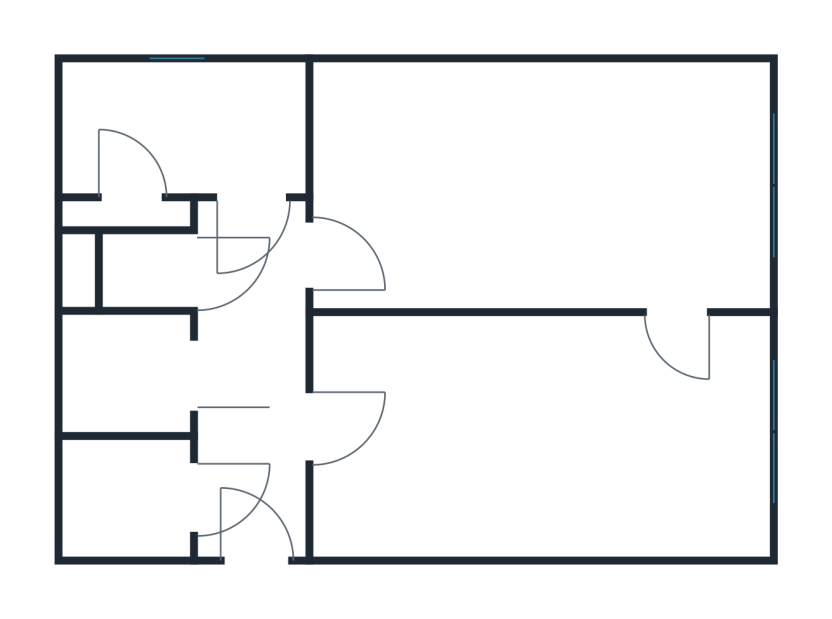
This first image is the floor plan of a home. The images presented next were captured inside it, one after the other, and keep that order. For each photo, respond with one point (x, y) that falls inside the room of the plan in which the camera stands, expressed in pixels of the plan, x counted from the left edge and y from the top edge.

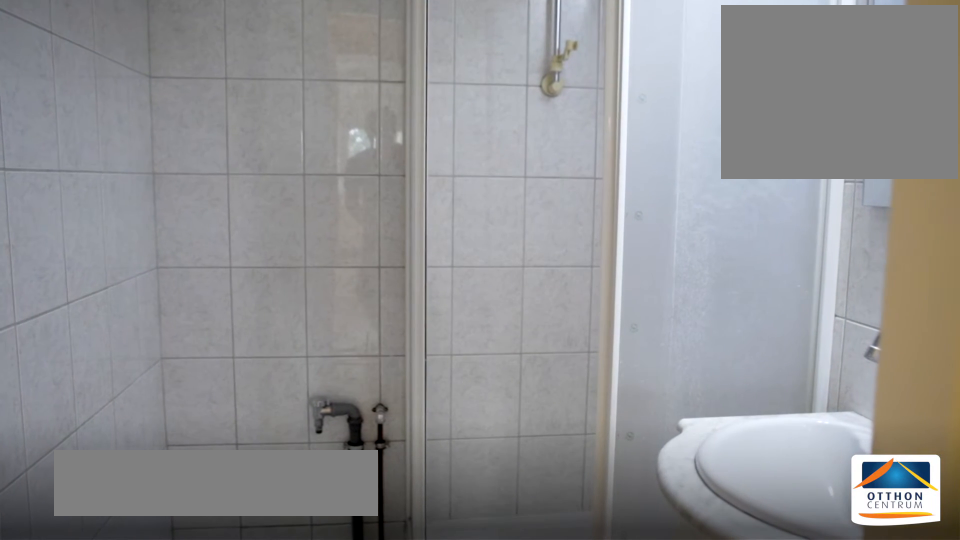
(150, 375)
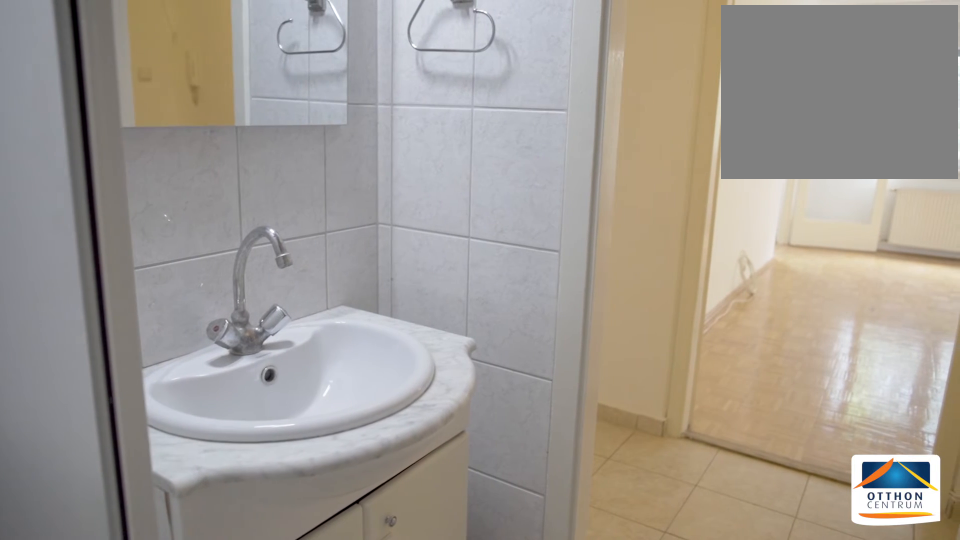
(150, 375)
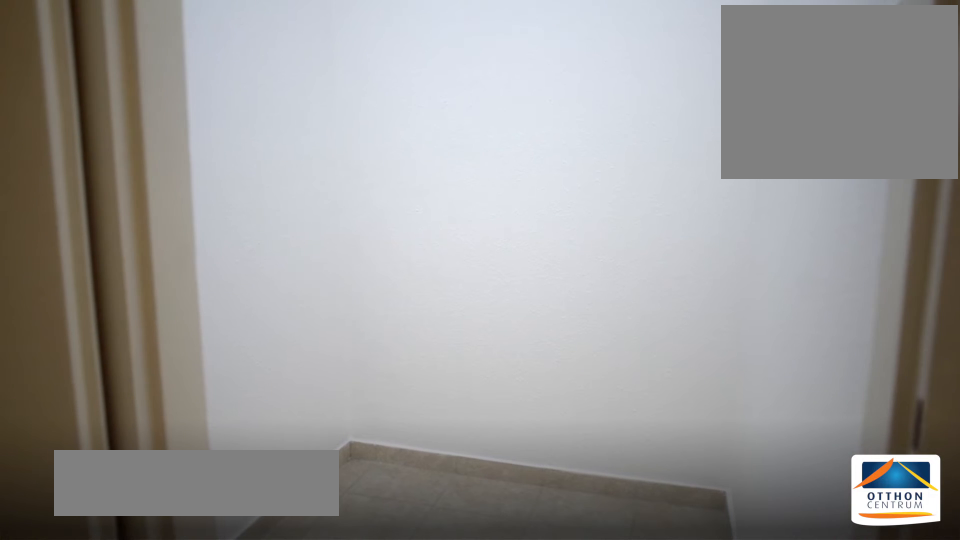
(154, 502)
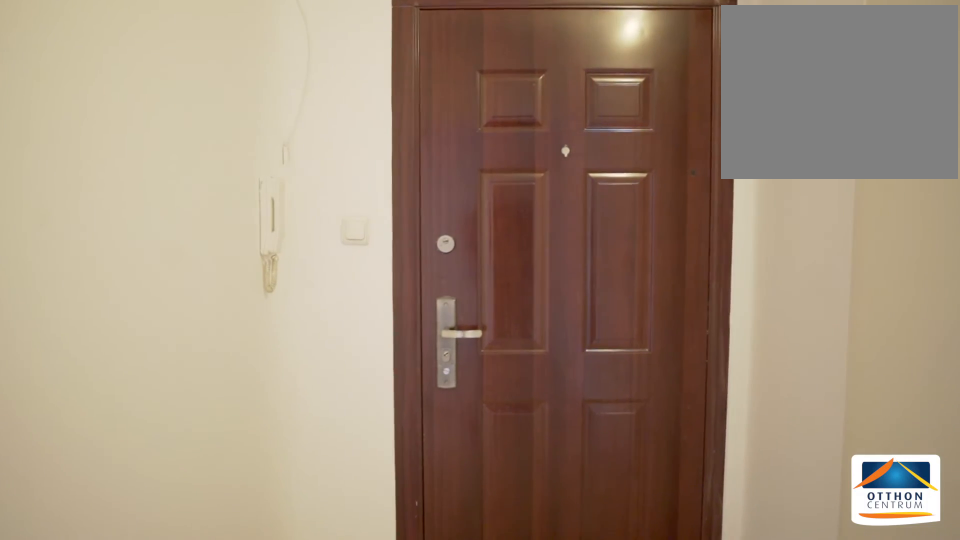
(269, 467)
